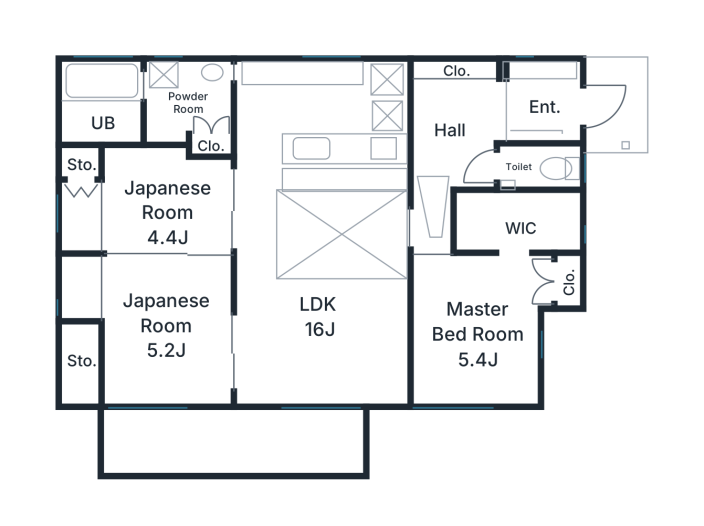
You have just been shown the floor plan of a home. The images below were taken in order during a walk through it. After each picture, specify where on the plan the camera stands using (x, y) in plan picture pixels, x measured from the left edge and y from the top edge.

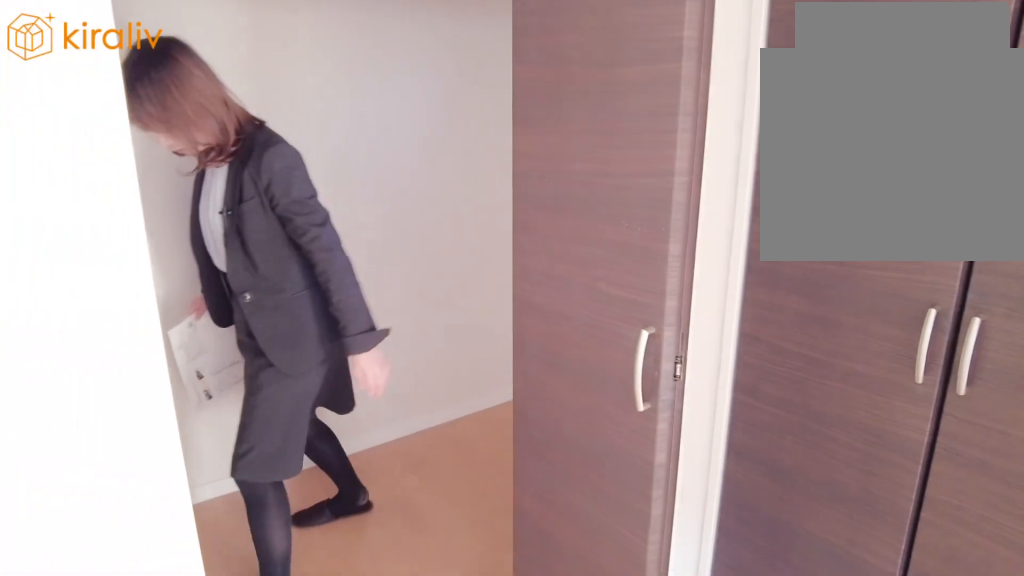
(503, 304)
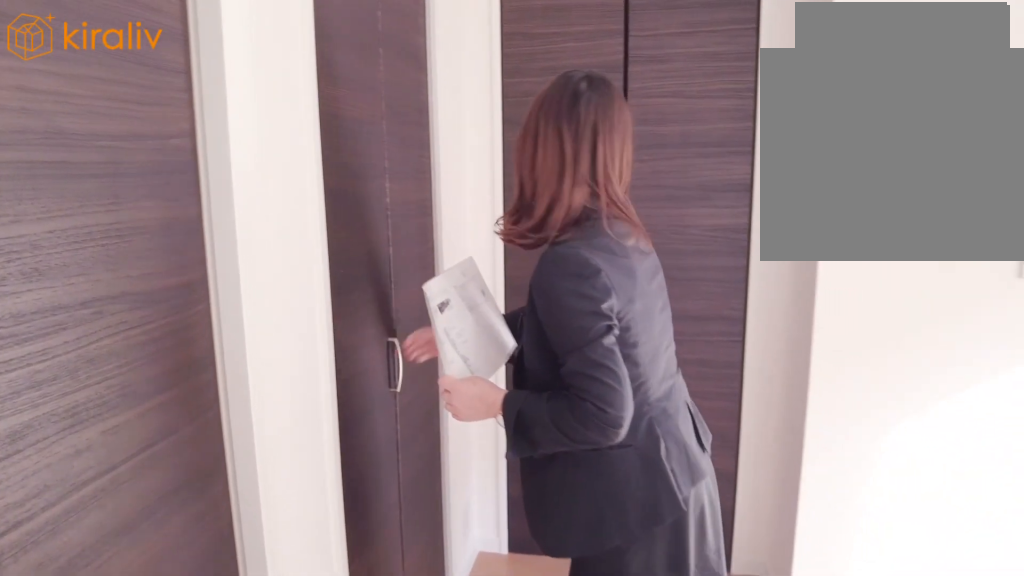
(483, 304)
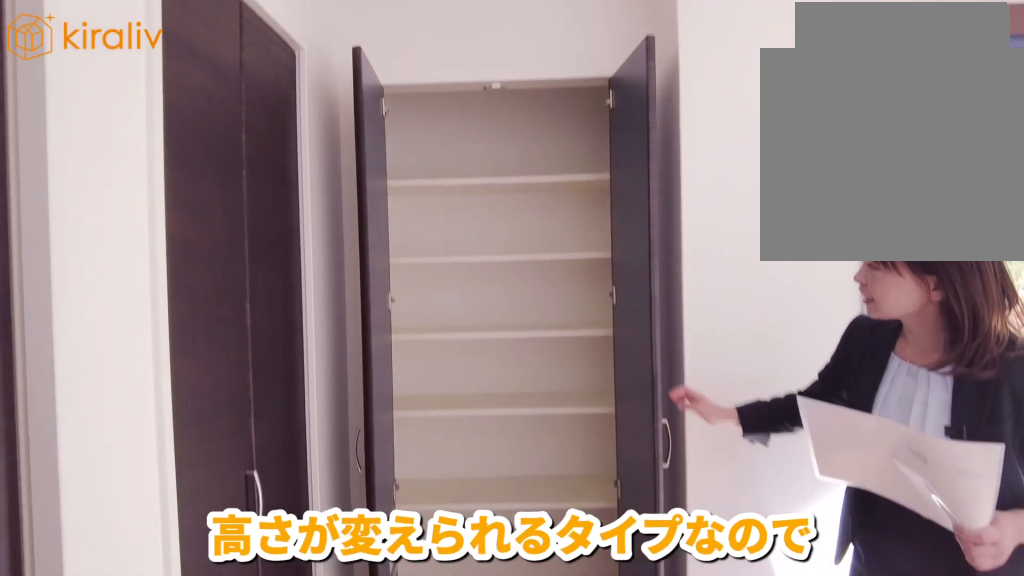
(477, 304)
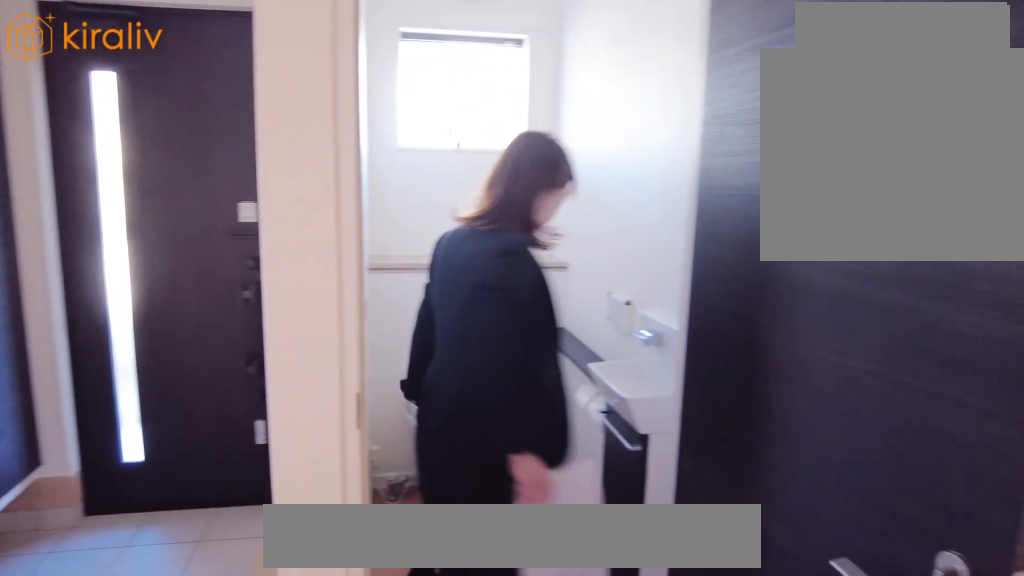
(515, 173)
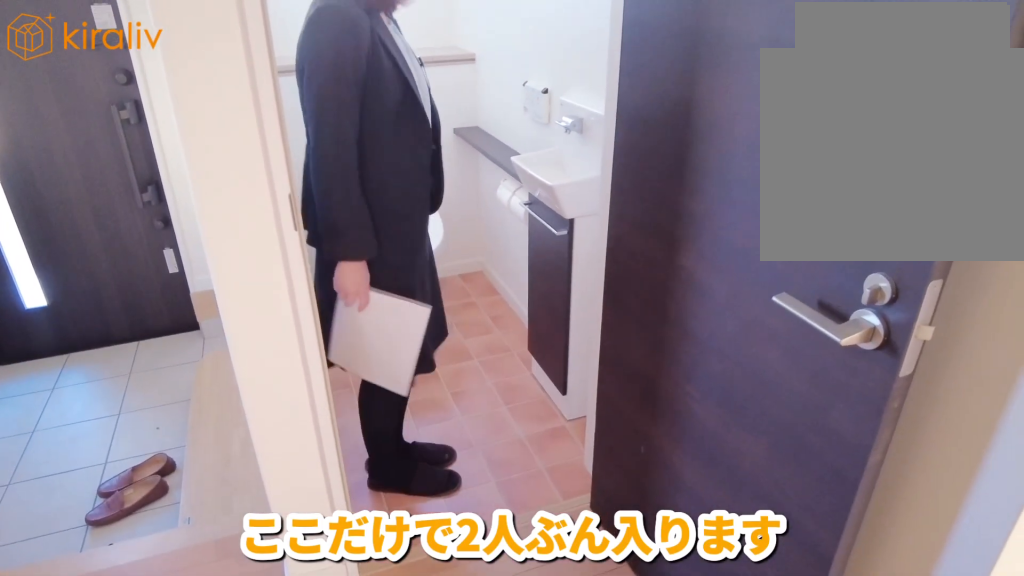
(508, 177)
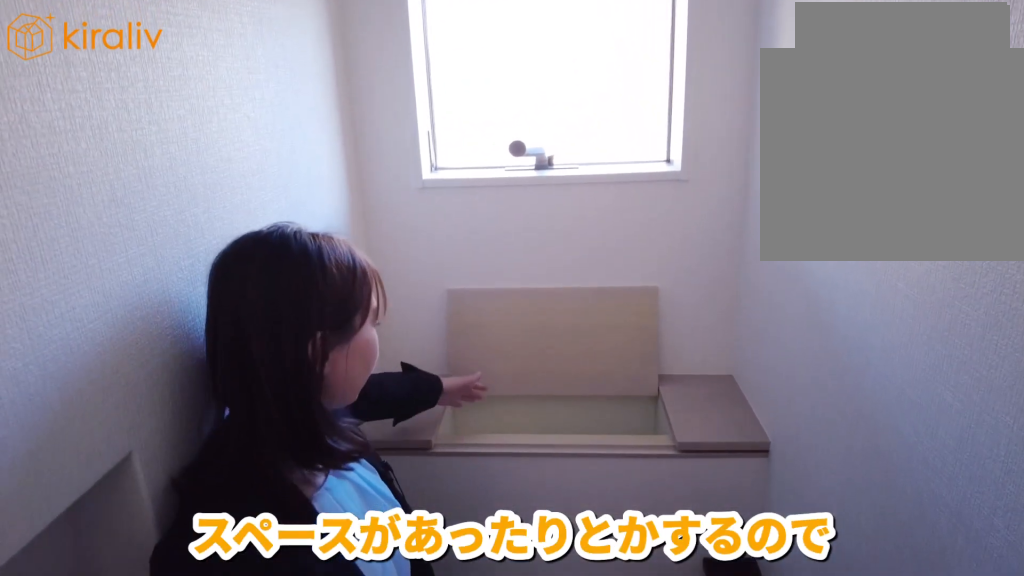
(497, 177)
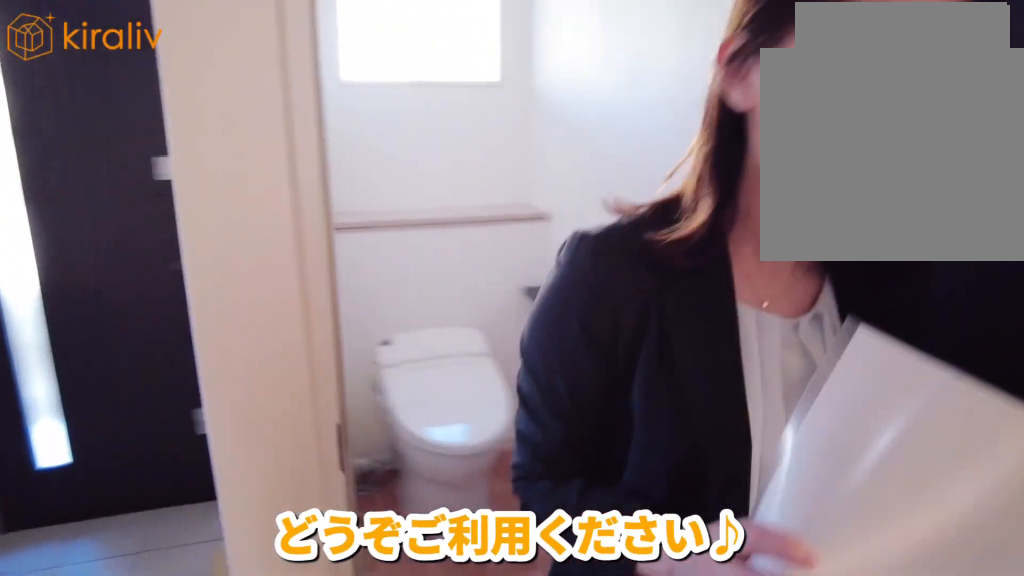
(474, 172)
